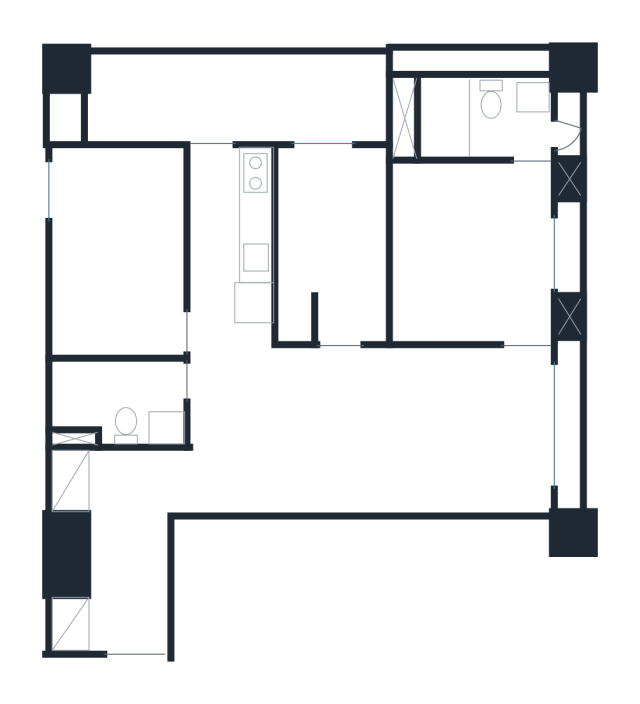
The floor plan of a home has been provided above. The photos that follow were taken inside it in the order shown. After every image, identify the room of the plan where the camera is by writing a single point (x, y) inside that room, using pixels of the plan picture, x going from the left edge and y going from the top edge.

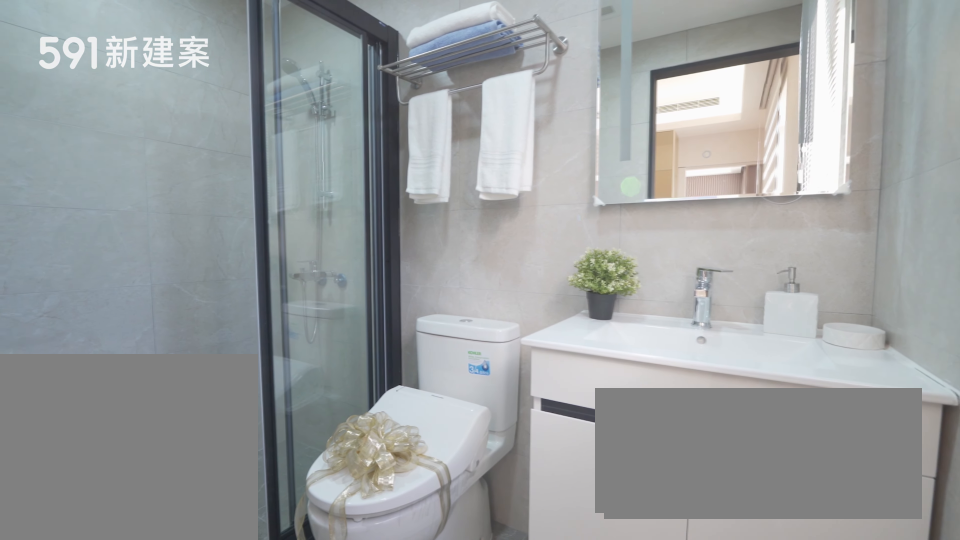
(478, 117)
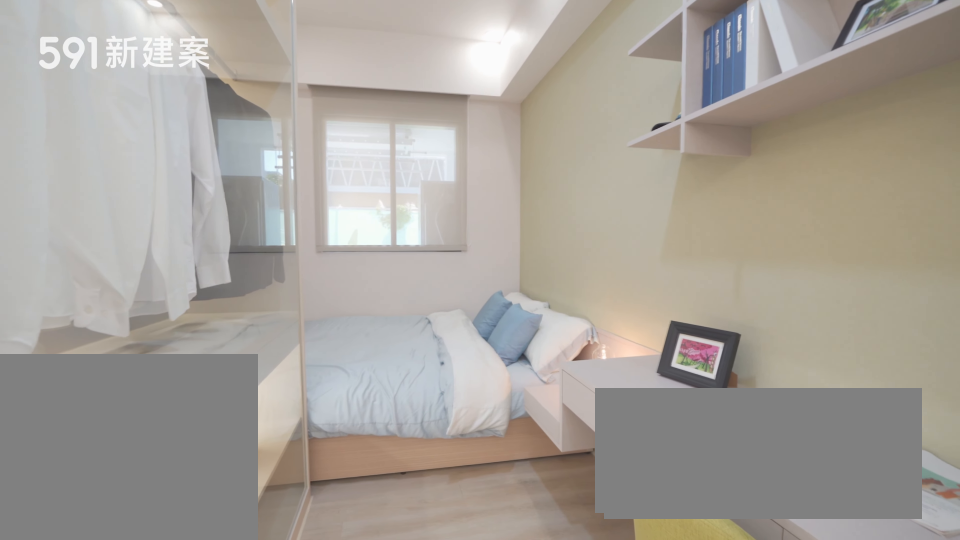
(332, 241)
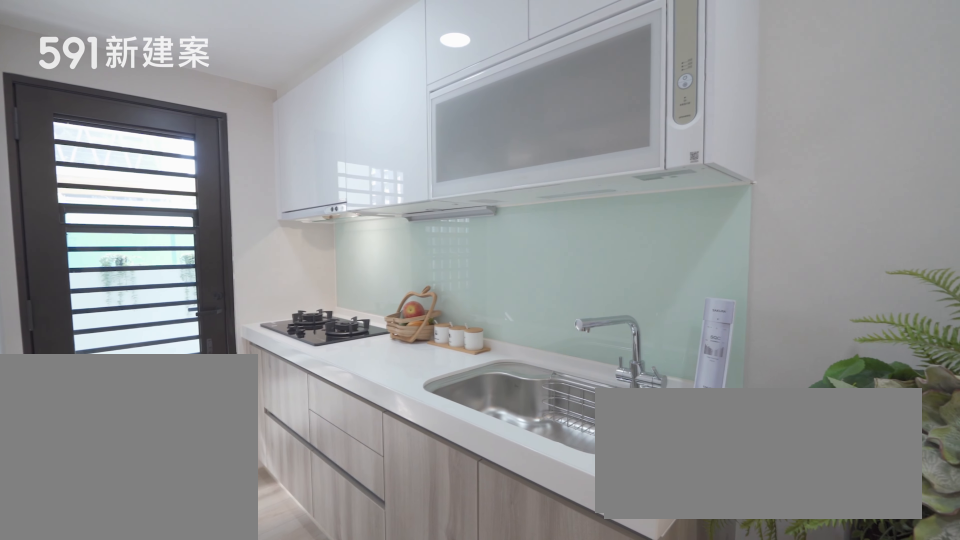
(233, 245)
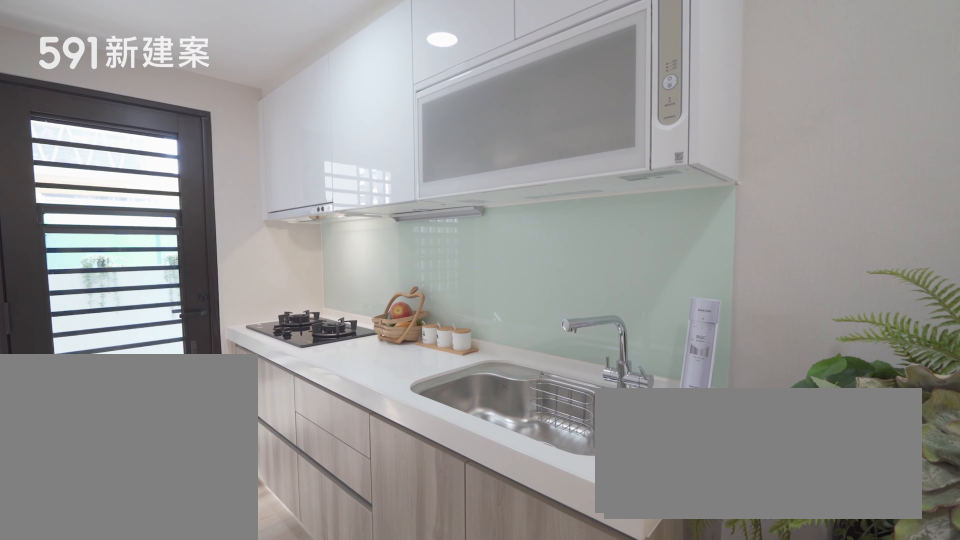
(233, 245)
